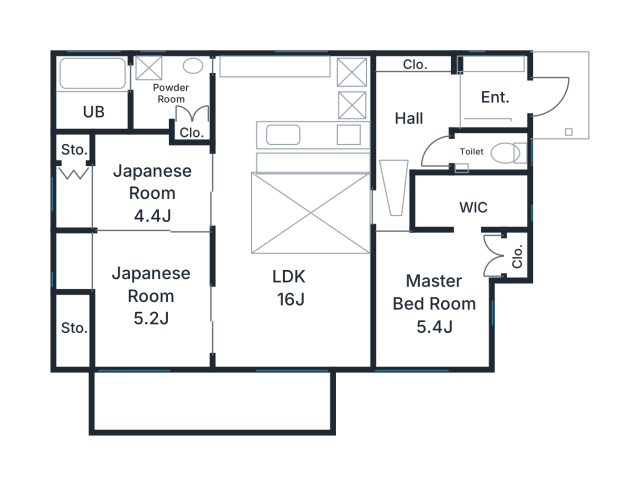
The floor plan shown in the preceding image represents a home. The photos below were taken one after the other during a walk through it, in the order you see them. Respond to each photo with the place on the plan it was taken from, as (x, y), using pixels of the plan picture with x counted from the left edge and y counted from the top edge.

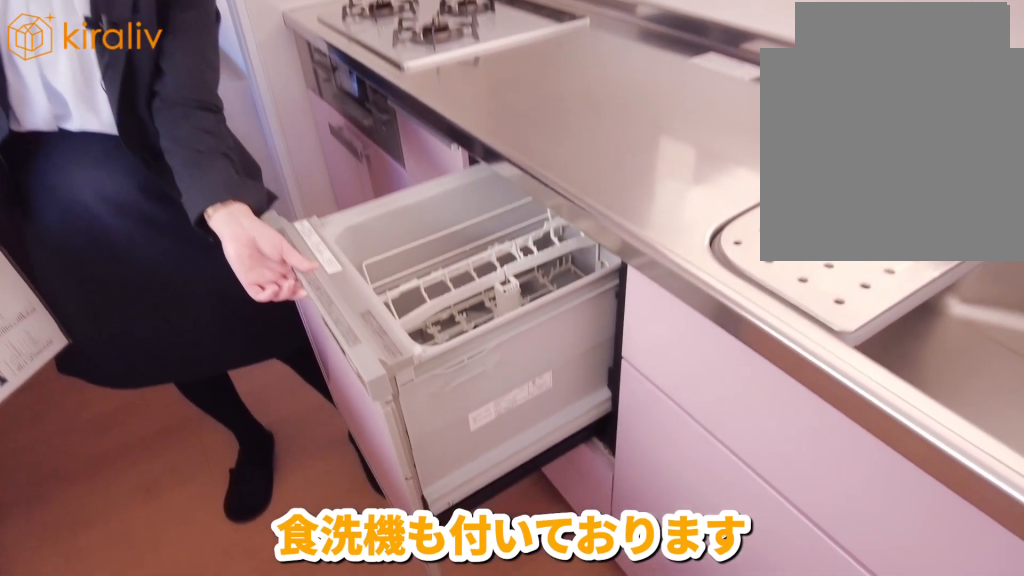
(278, 106)
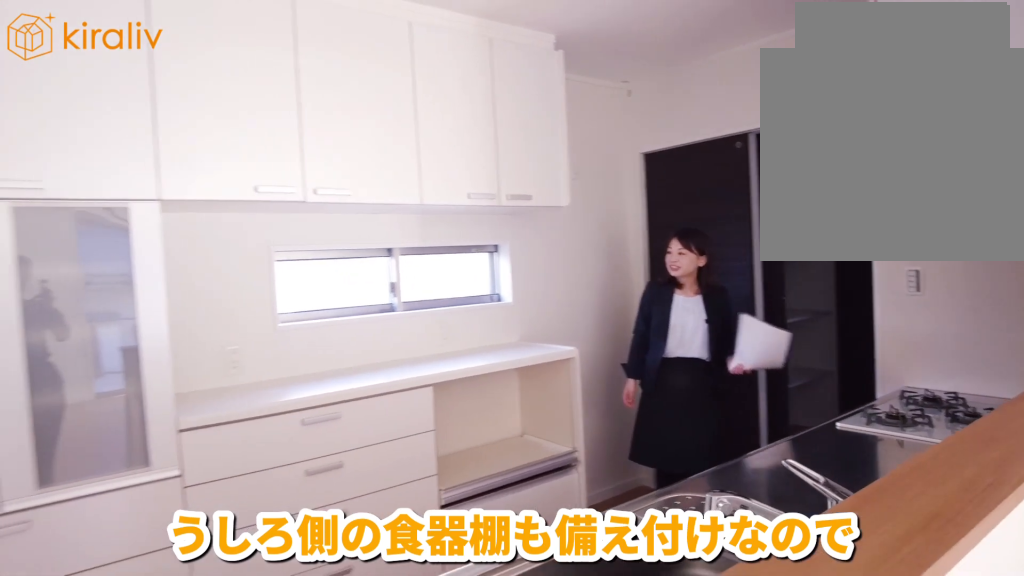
(278, 108)
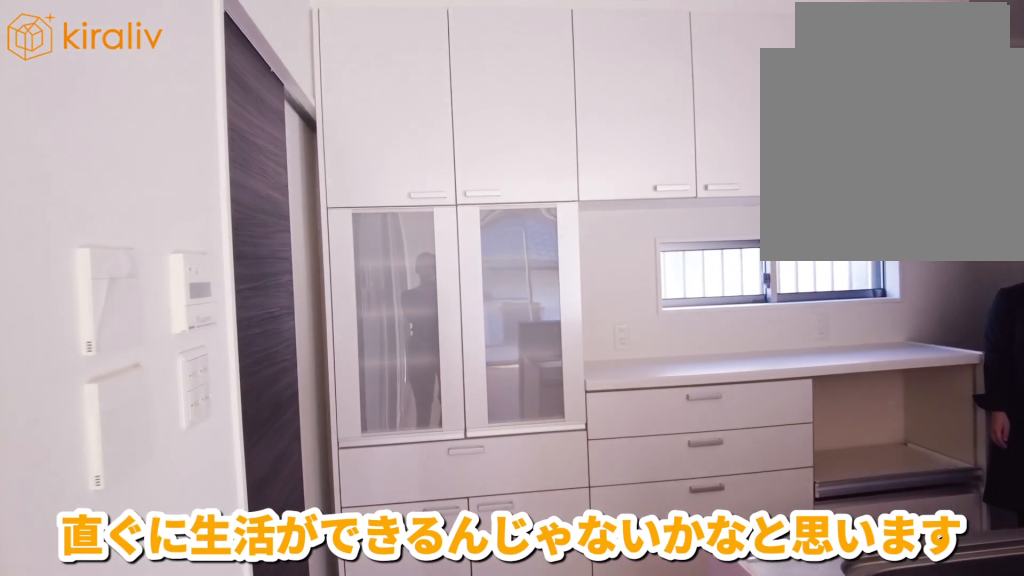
(278, 105)
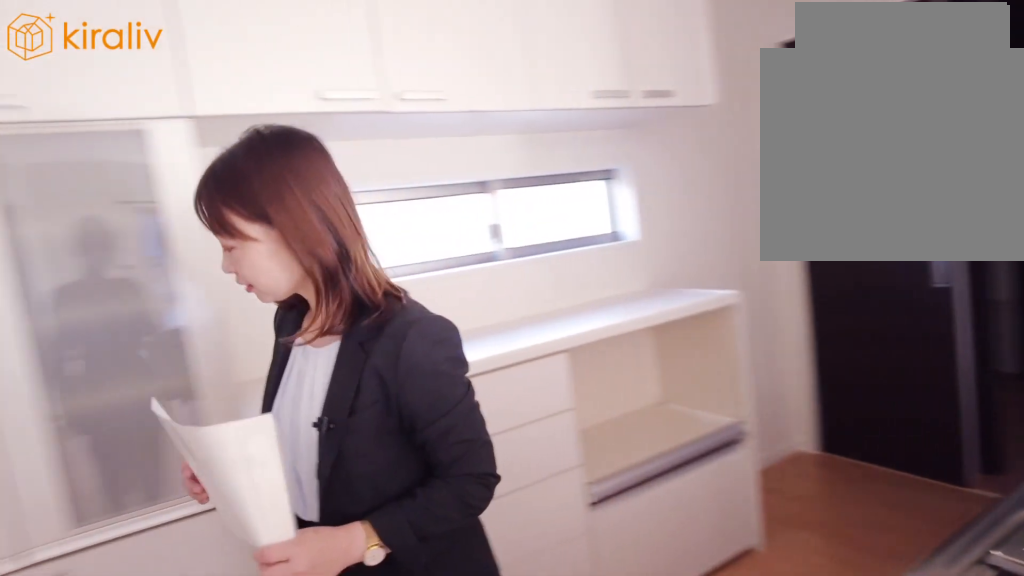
(239, 110)
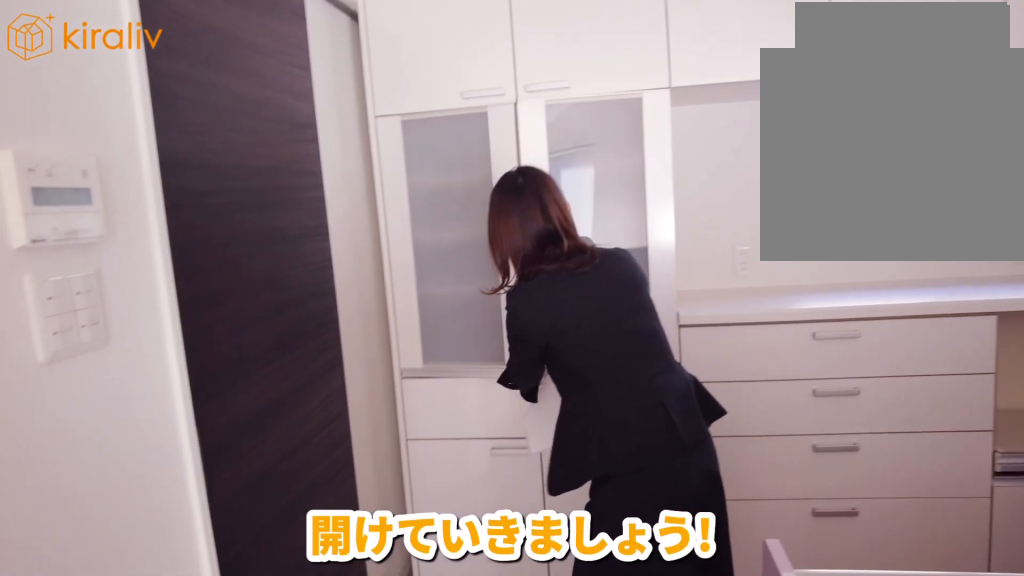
(236, 113)
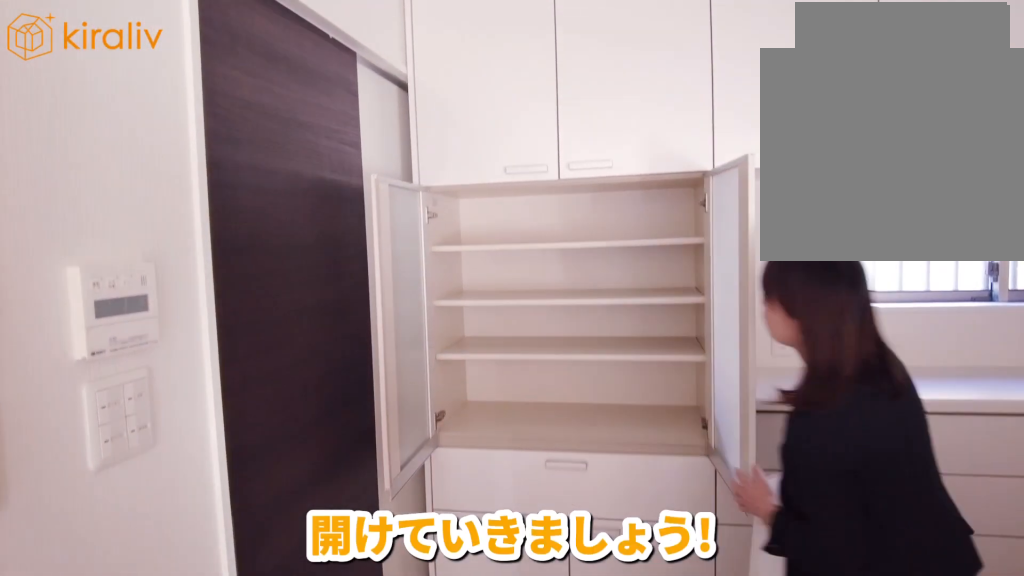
(236, 118)
